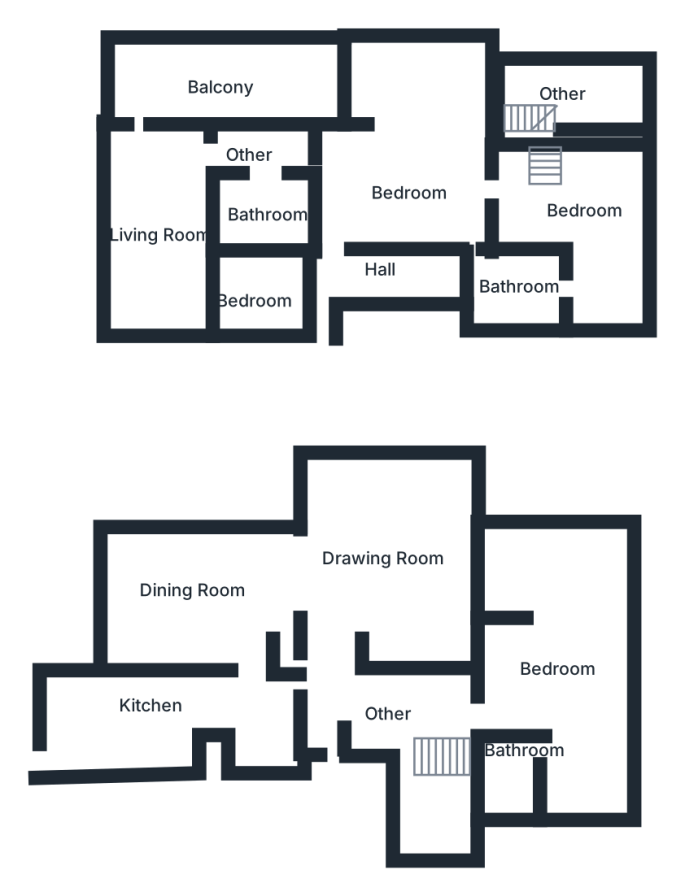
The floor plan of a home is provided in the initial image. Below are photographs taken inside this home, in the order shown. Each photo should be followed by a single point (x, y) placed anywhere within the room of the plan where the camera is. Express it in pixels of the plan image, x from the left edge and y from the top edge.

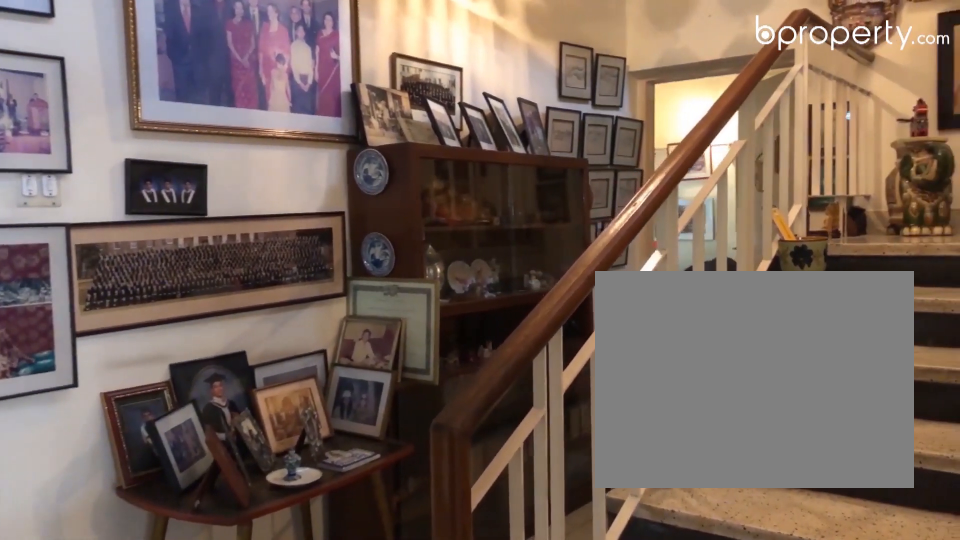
(359, 720)
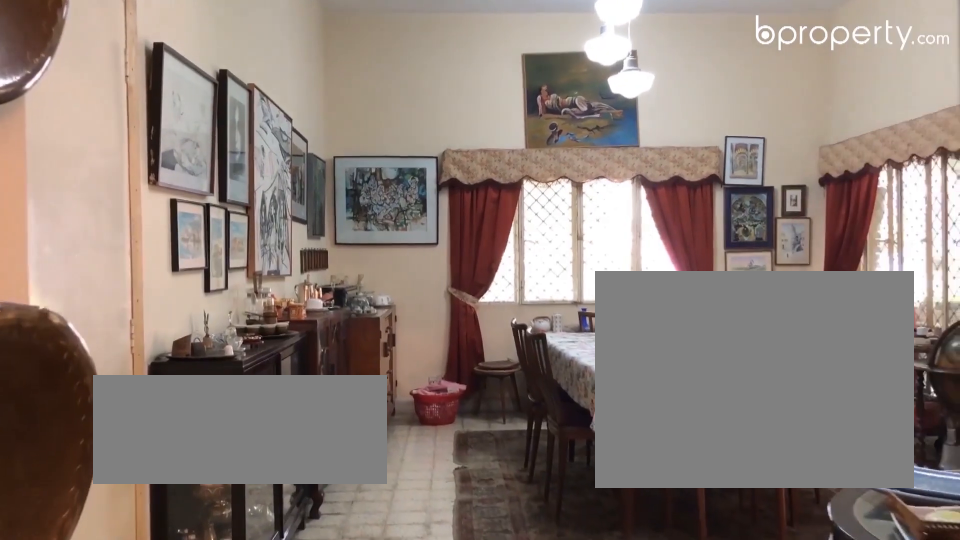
(196, 590)
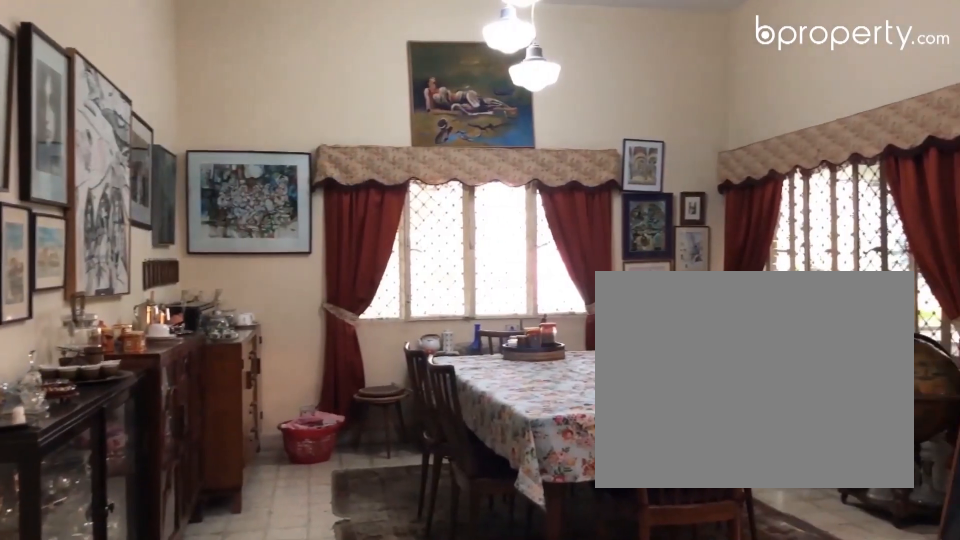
(196, 590)
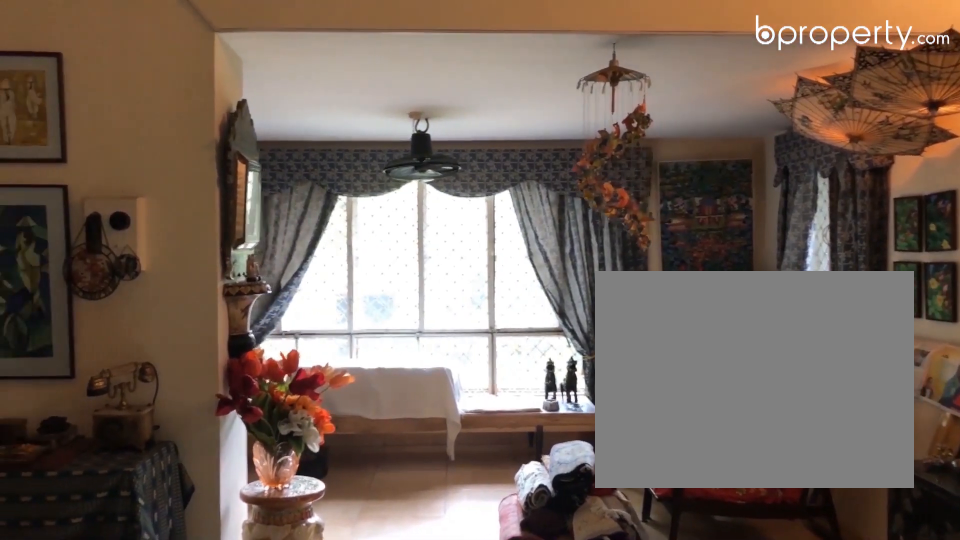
(566, 676)
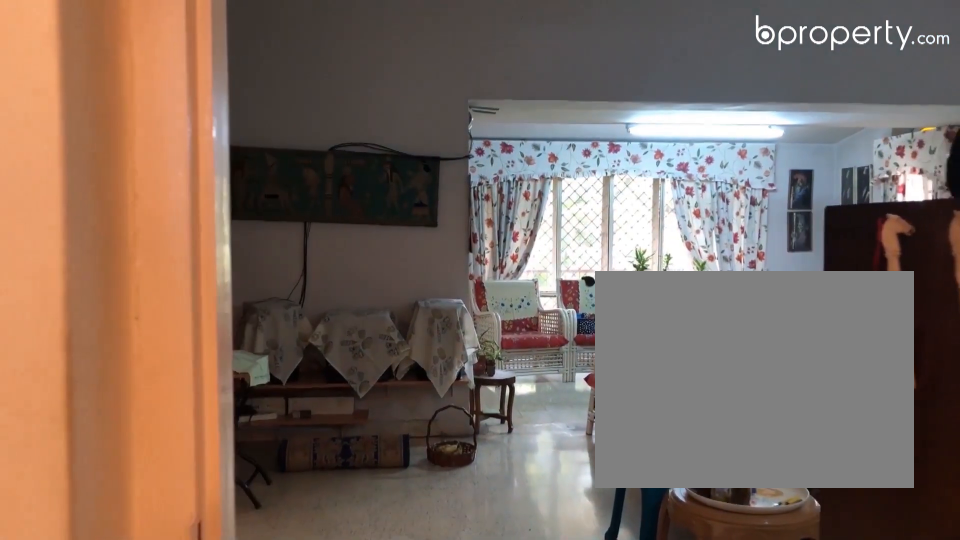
(429, 158)
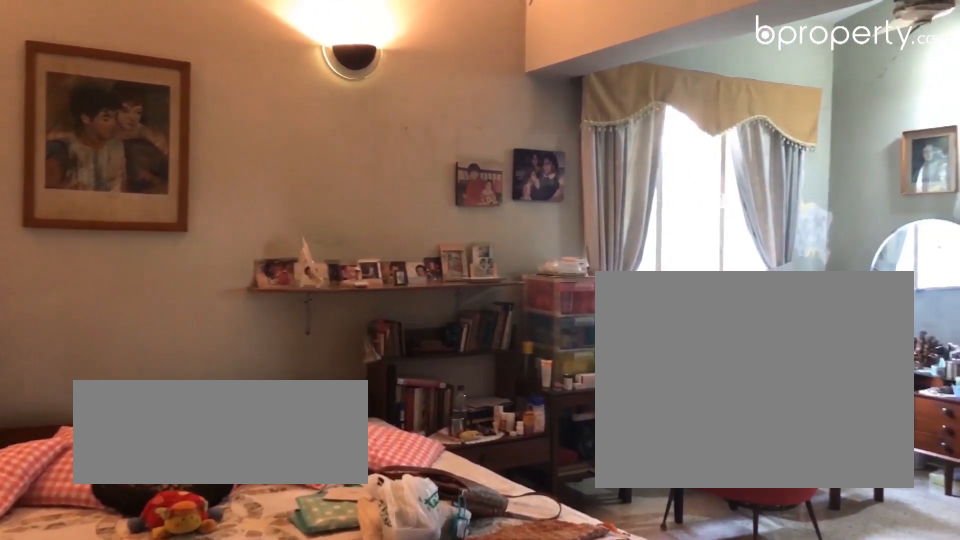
(533, 205)
